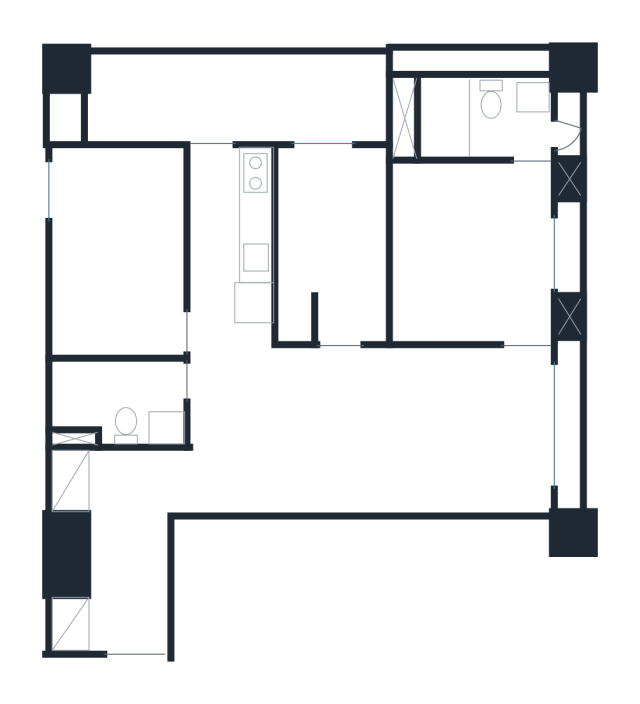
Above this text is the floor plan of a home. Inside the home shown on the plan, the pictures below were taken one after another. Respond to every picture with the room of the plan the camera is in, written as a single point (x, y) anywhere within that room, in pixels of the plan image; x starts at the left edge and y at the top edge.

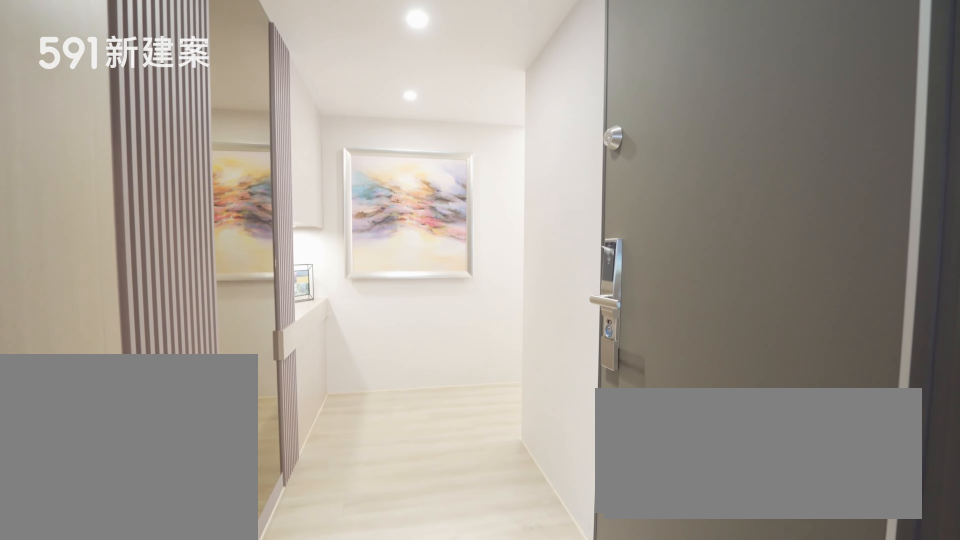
(106, 543)
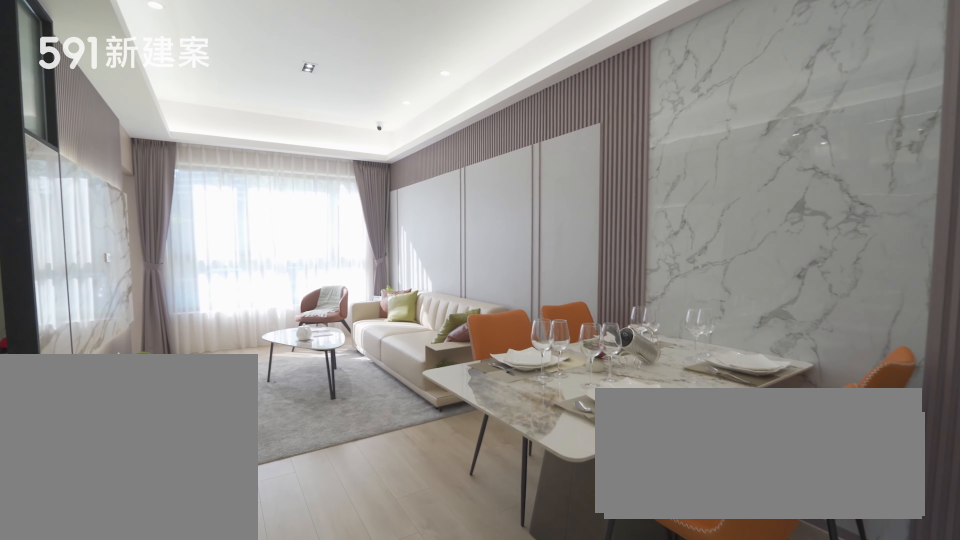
(275, 430)
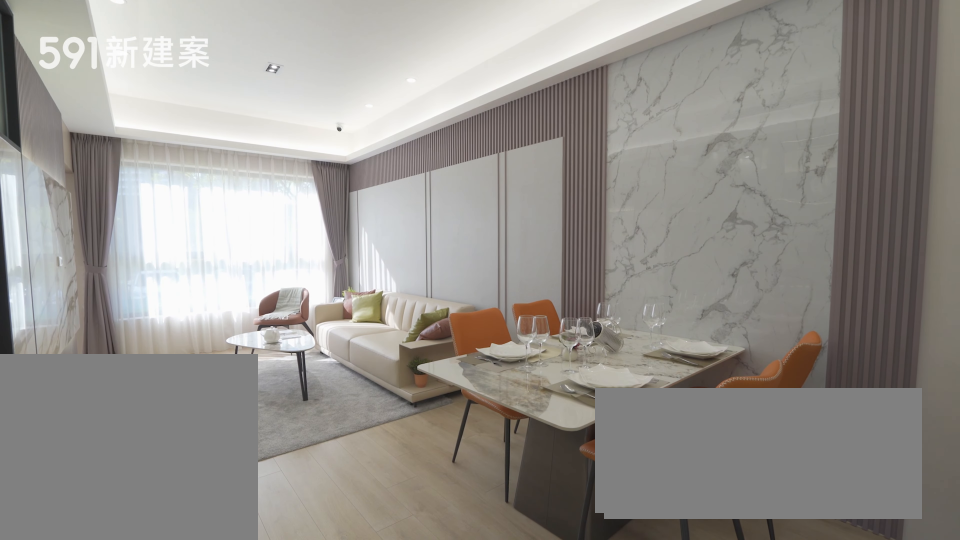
(275, 430)
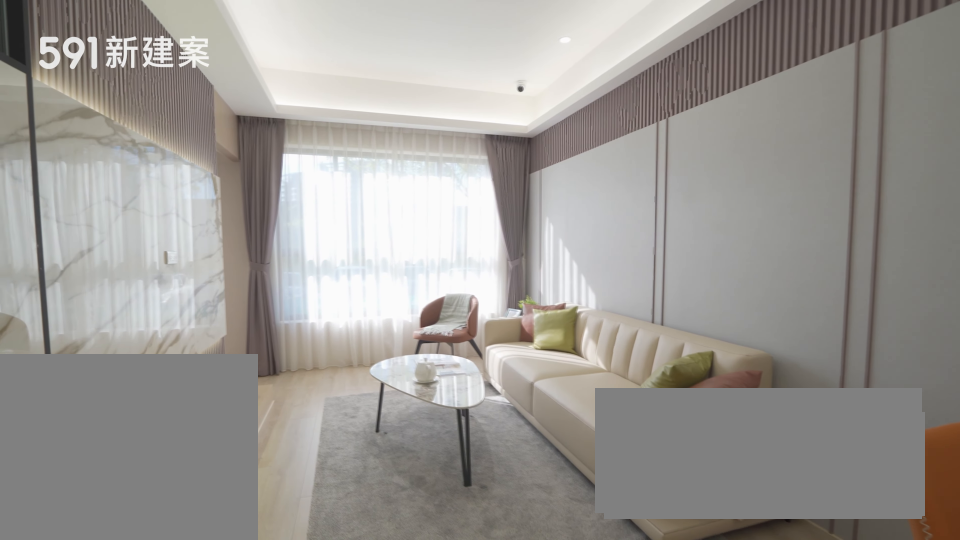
(450, 430)
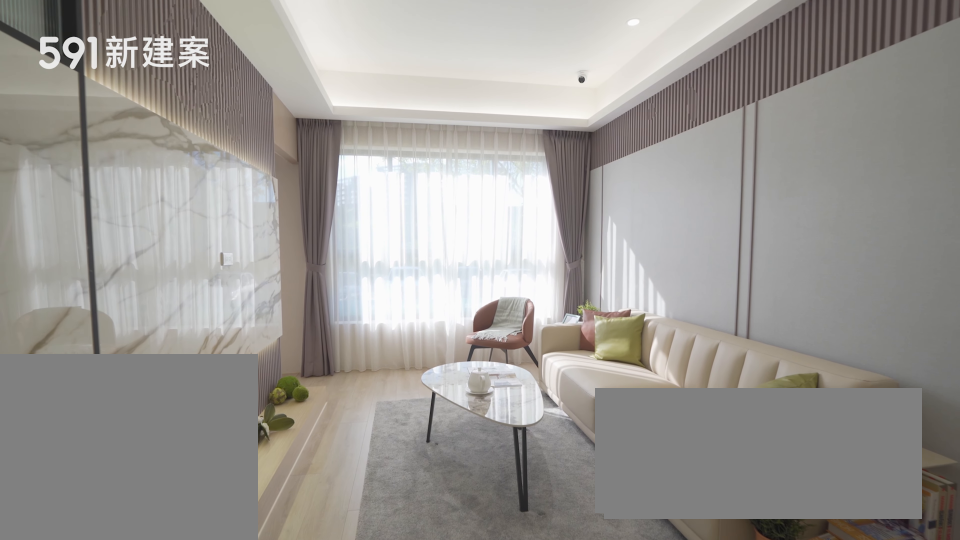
(450, 430)
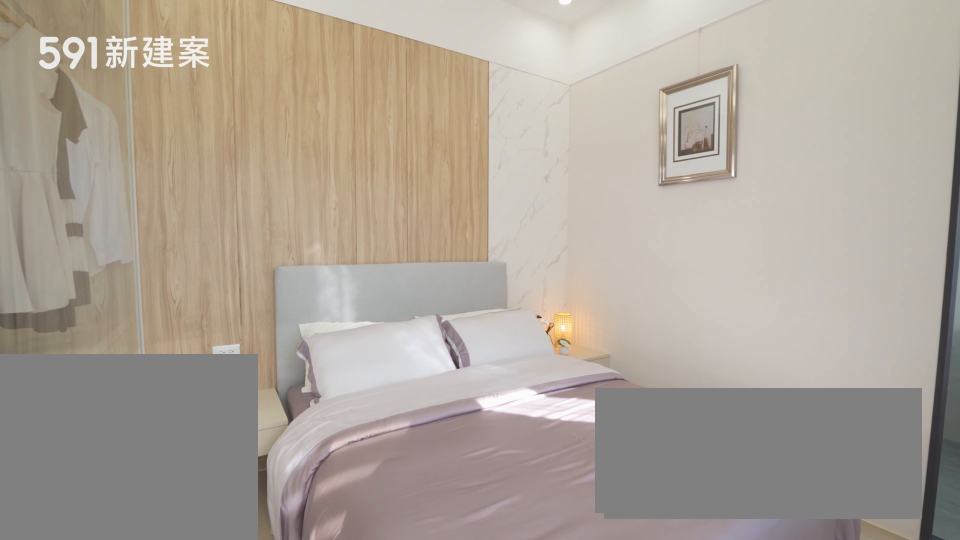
(467, 252)
